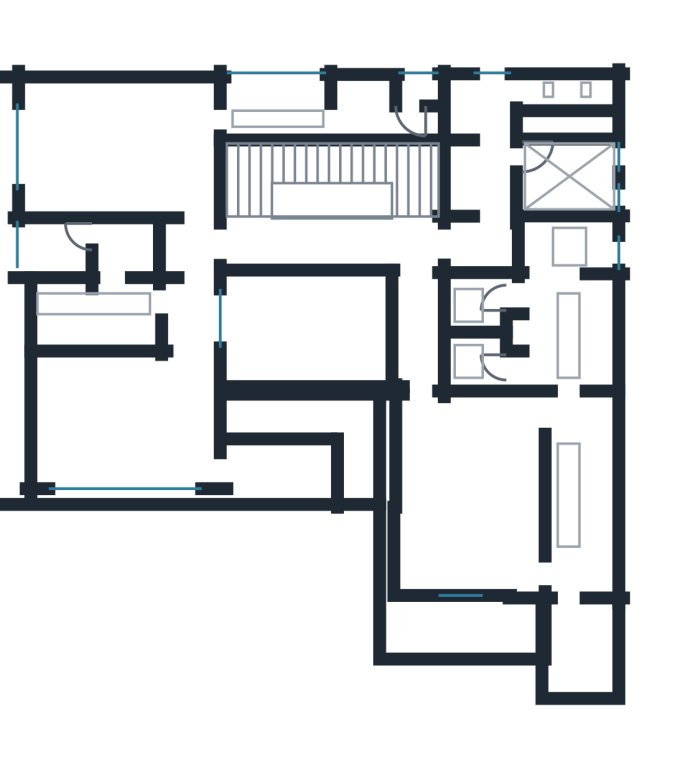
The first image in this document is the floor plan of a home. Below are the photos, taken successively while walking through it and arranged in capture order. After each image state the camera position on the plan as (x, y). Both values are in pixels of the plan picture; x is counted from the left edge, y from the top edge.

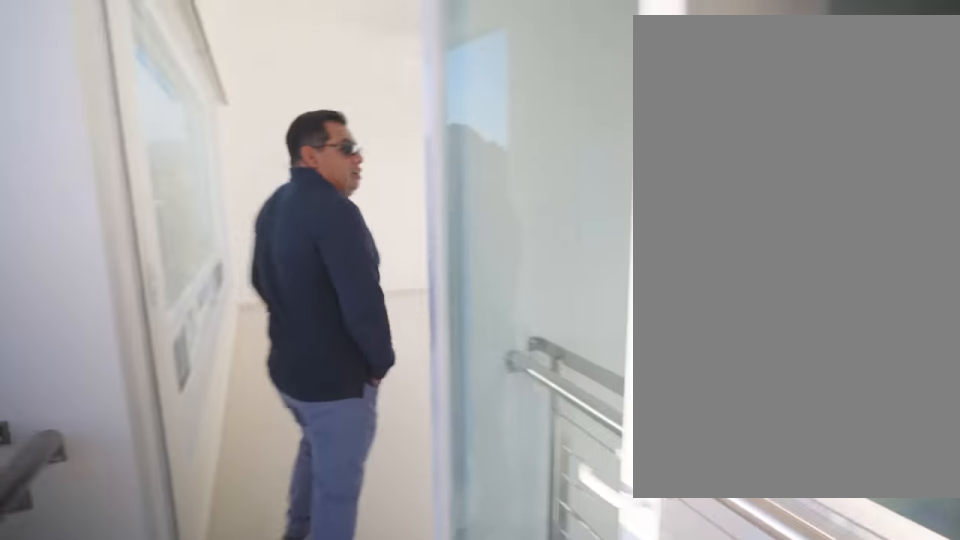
(246, 472)
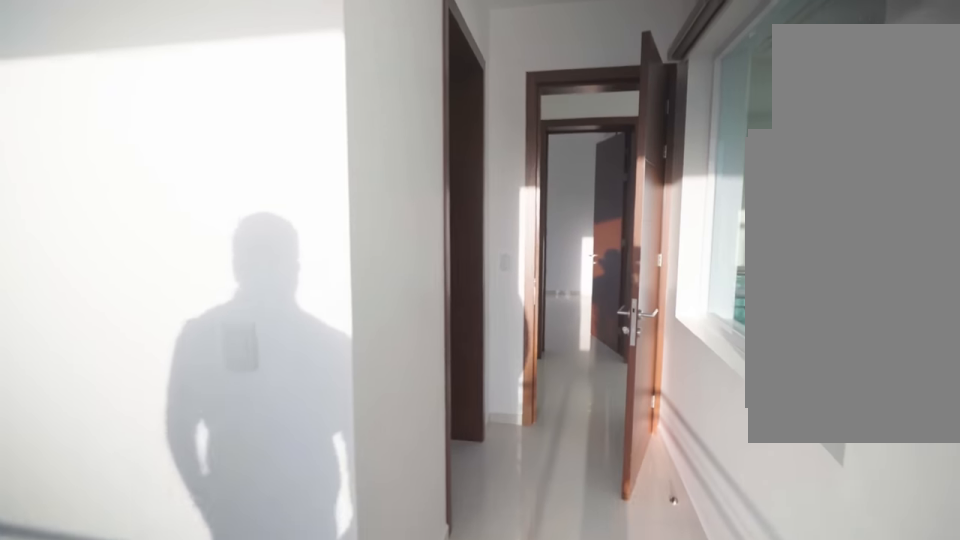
(195, 334)
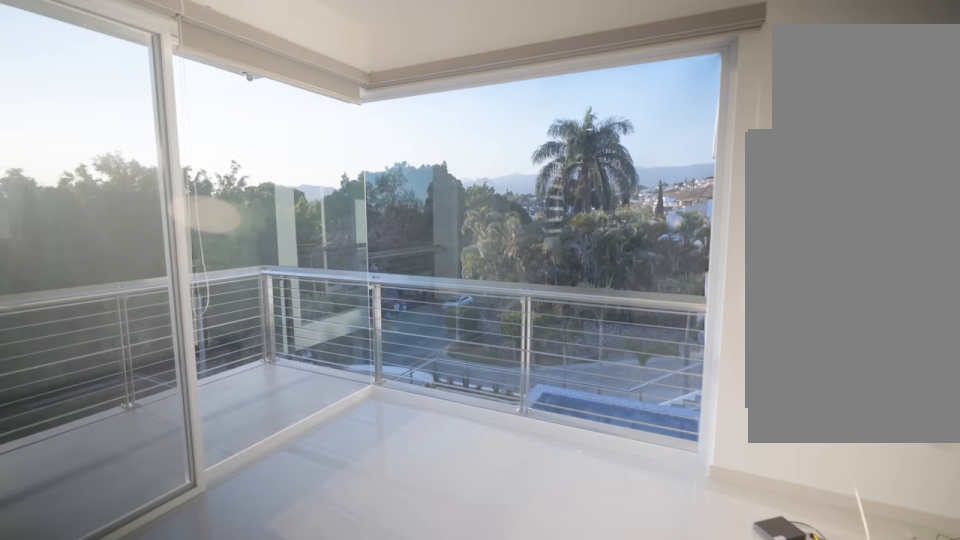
(444, 534)
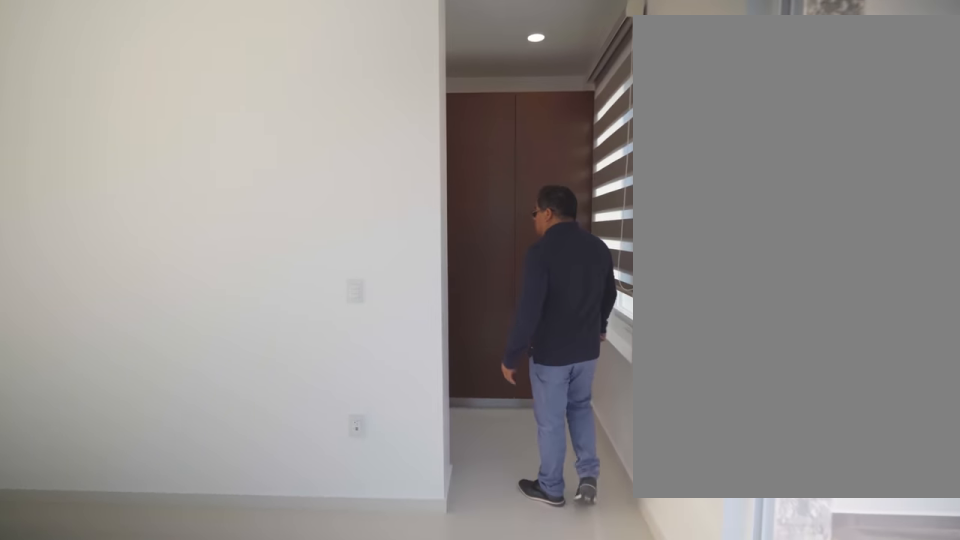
(485, 561)
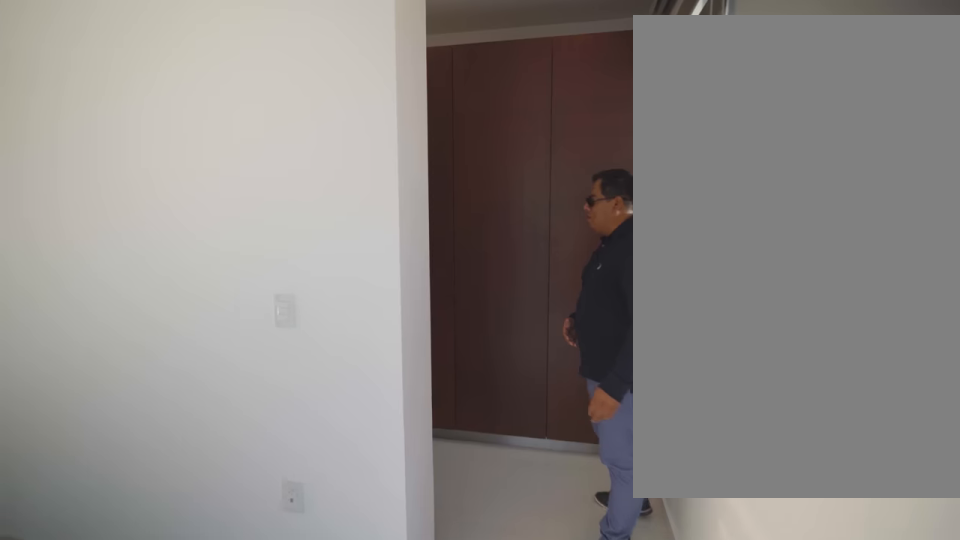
(504, 567)
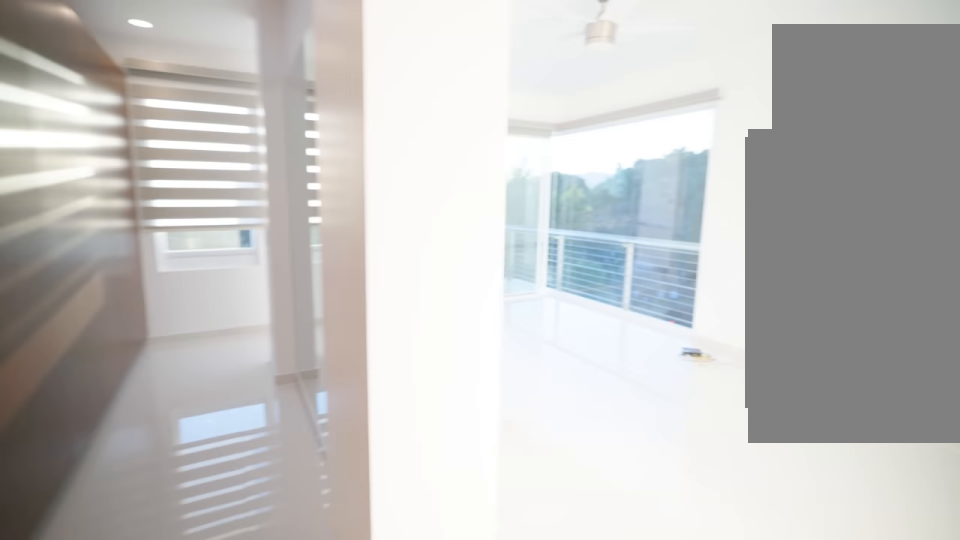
(535, 421)
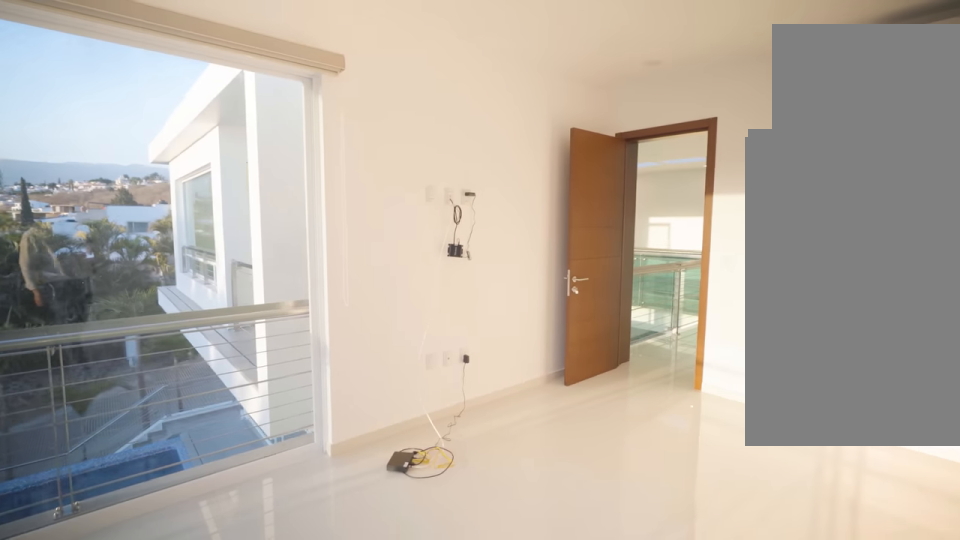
(497, 560)
